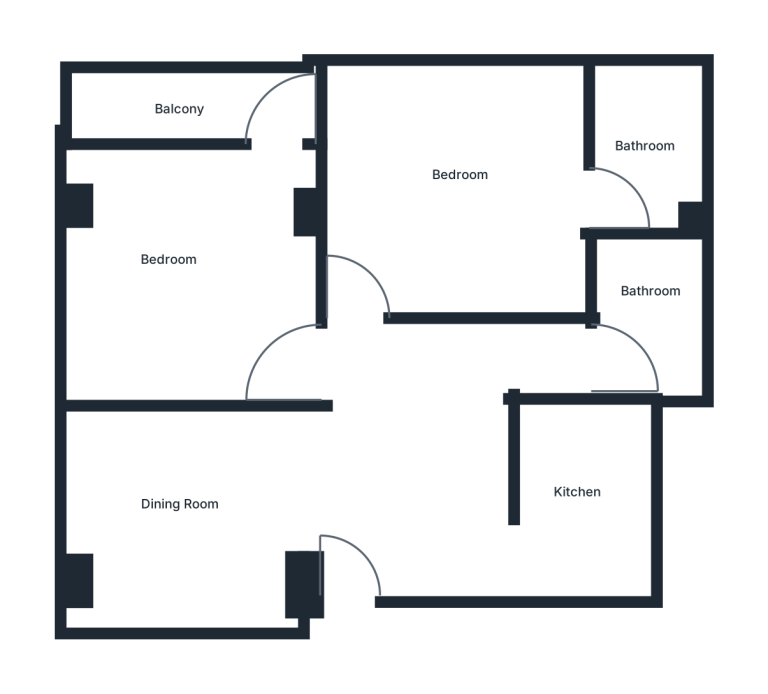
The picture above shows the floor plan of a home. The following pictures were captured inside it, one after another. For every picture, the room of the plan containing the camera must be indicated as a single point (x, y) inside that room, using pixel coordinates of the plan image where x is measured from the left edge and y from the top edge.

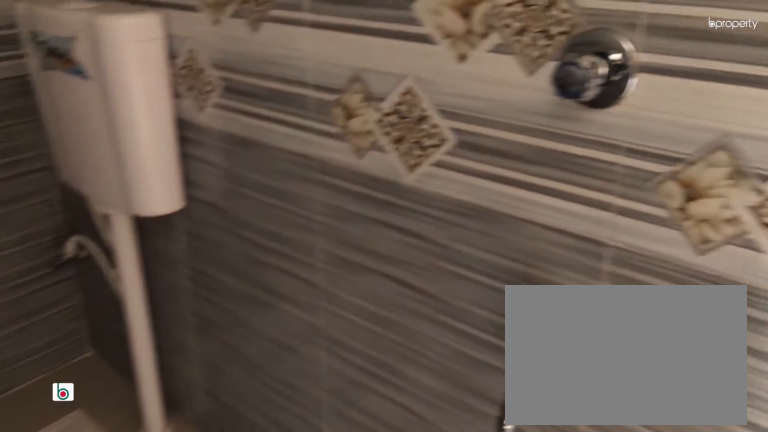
(642, 353)
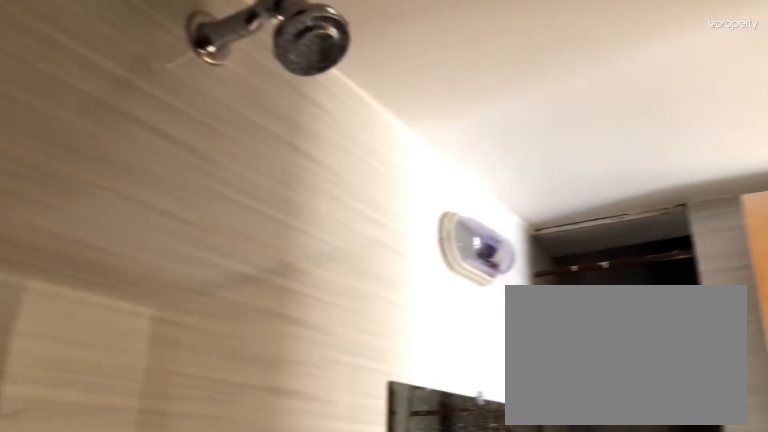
(642, 353)
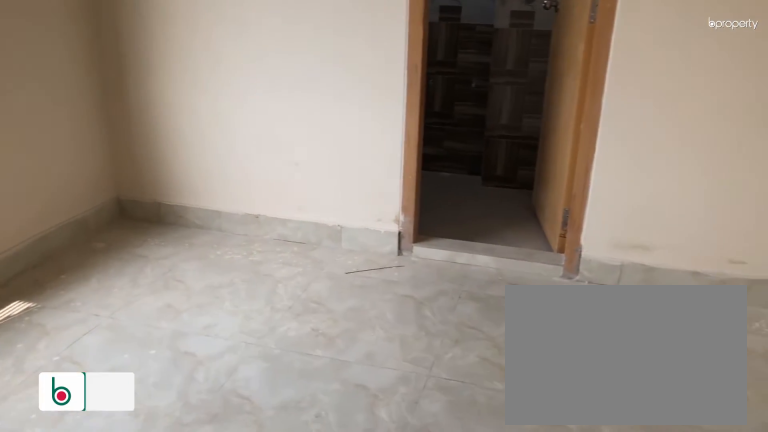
(451, 200)
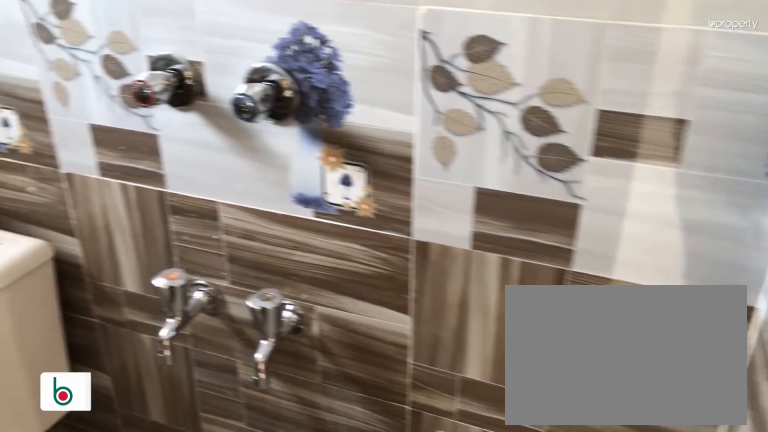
(641, 166)
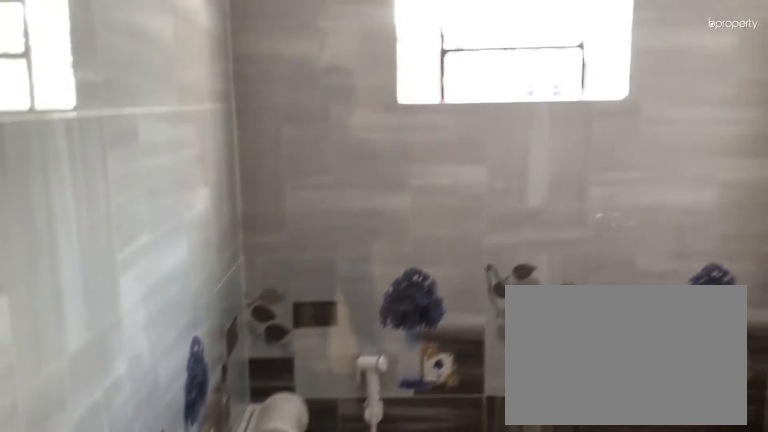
(641, 166)
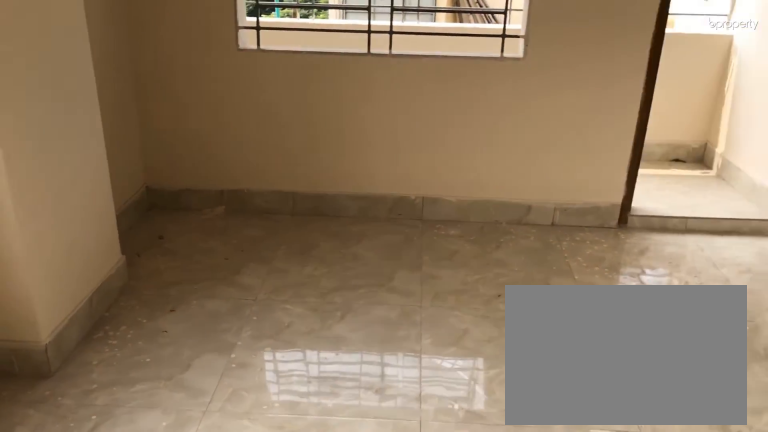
(198, 272)
